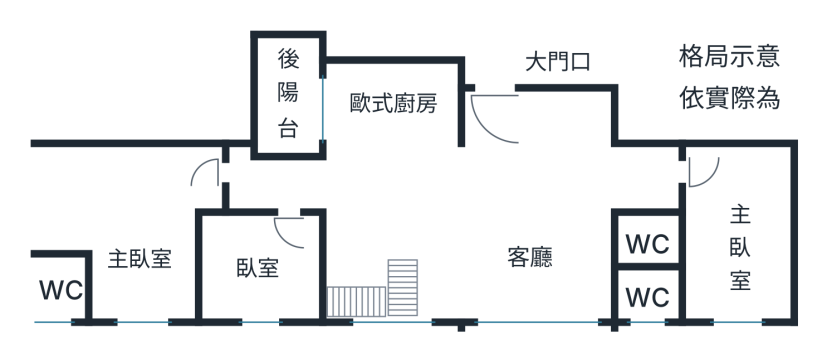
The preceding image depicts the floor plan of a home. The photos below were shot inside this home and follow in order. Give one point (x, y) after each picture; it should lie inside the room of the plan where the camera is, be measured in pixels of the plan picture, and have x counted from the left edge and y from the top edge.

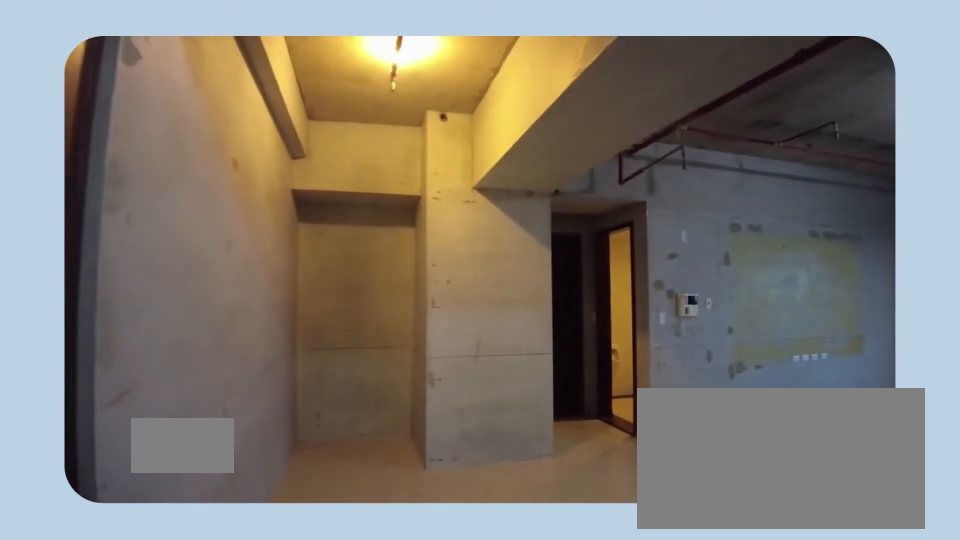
(538, 130)
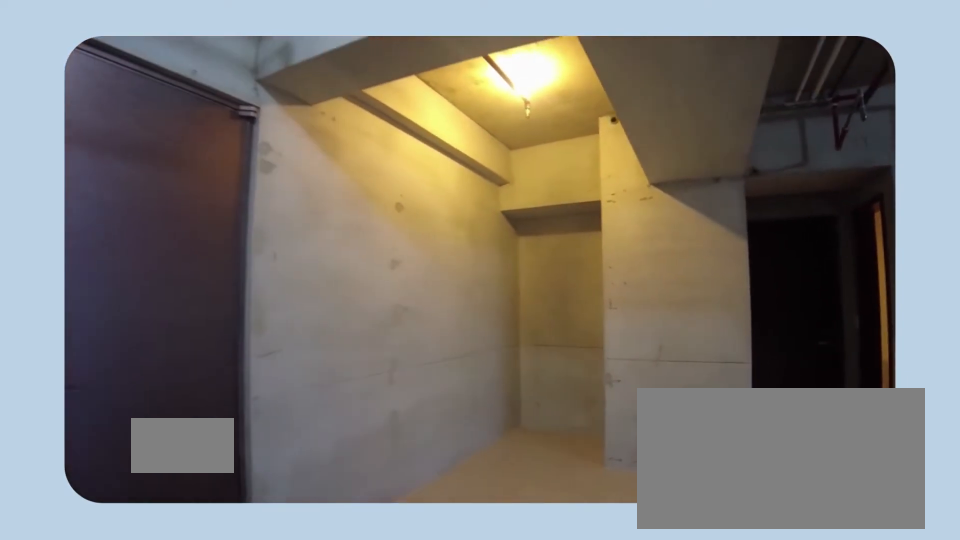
(538, 130)
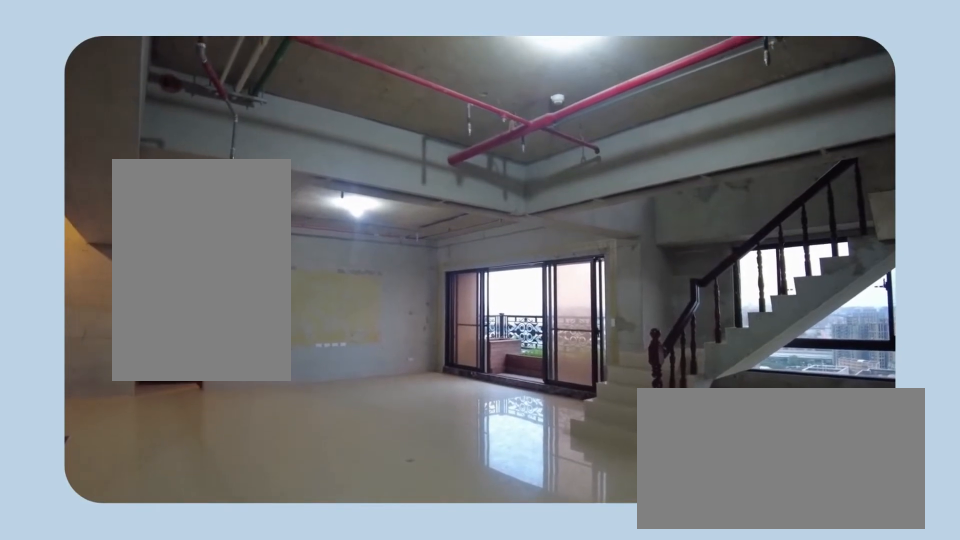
(532, 209)
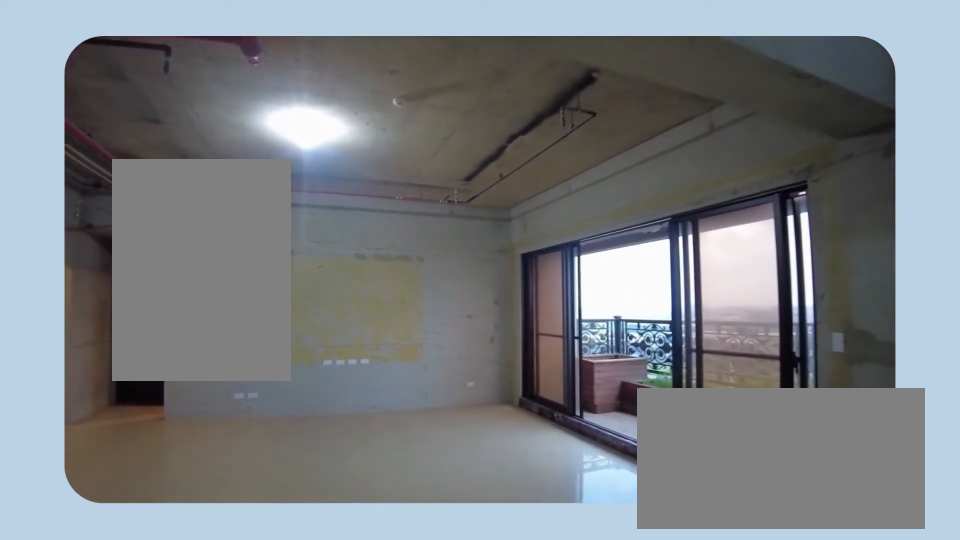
(532, 209)
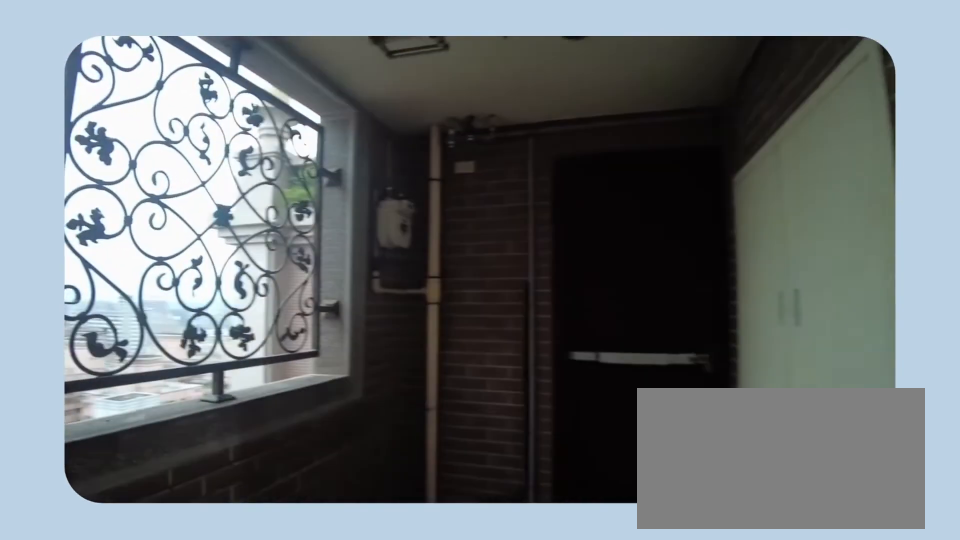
(282, 100)
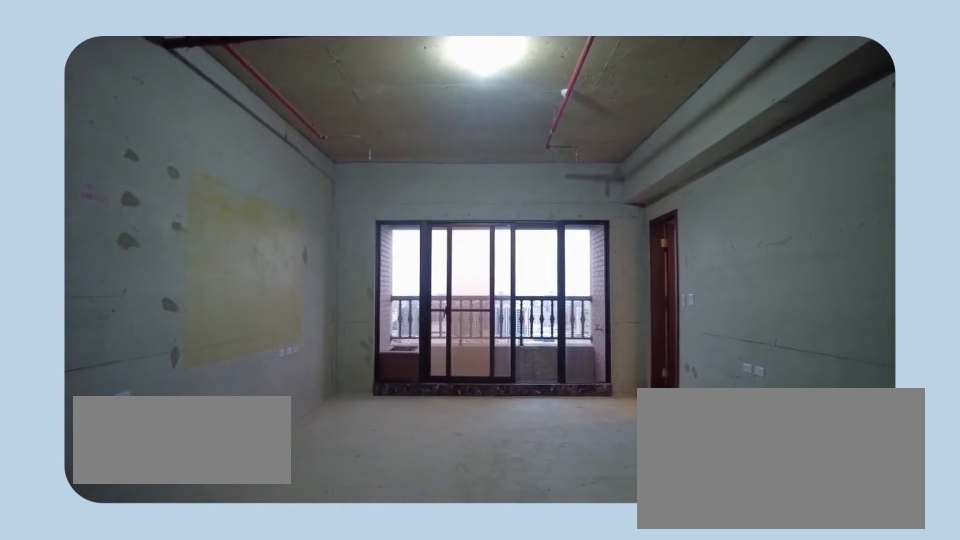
(131, 237)
